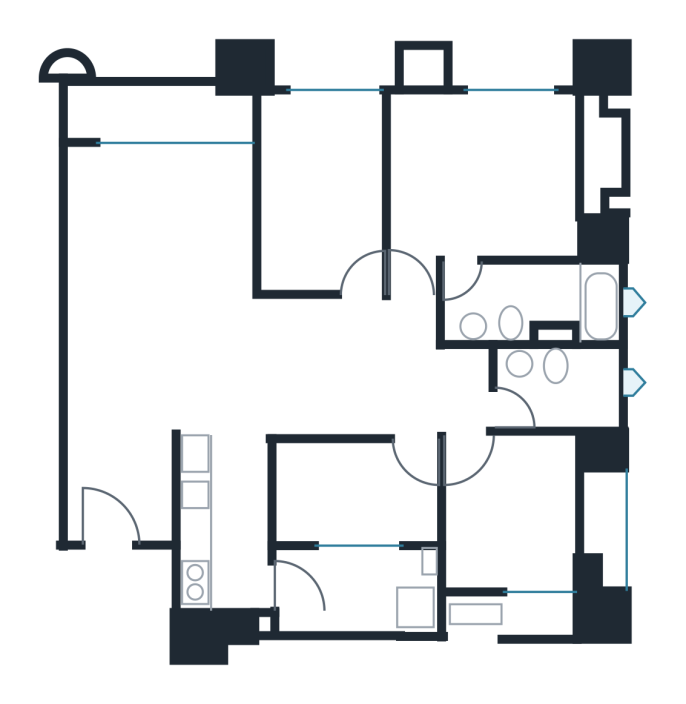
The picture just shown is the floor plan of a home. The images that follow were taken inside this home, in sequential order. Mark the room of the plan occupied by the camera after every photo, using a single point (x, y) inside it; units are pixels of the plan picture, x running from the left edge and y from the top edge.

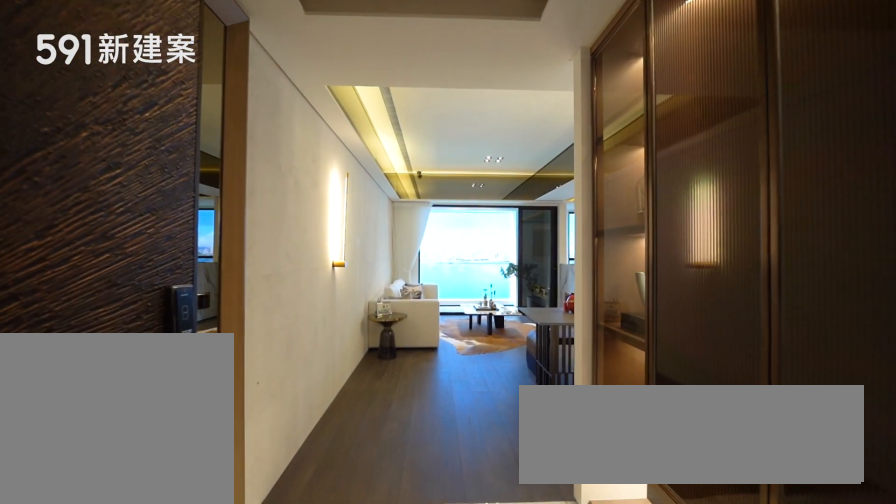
(121, 485)
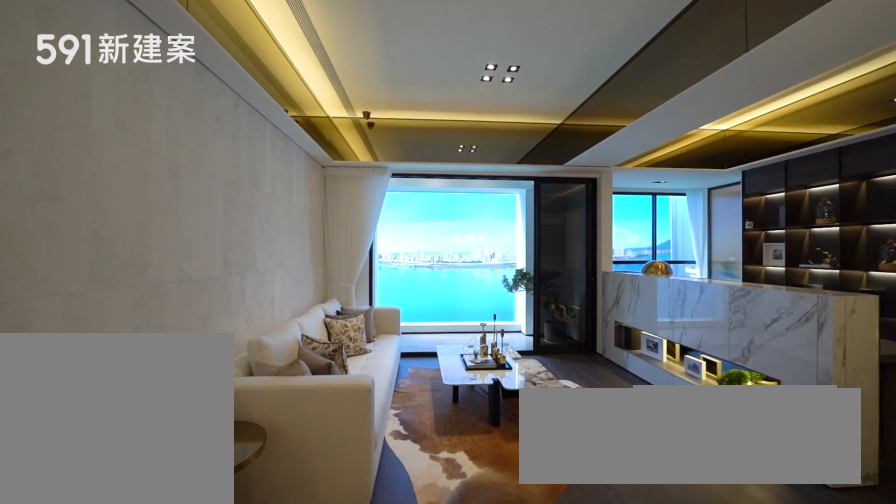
(159, 262)
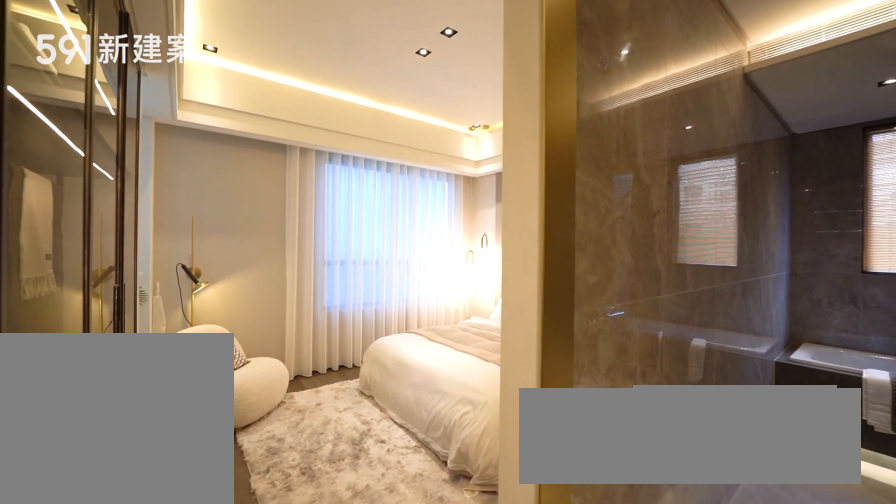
(486, 179)
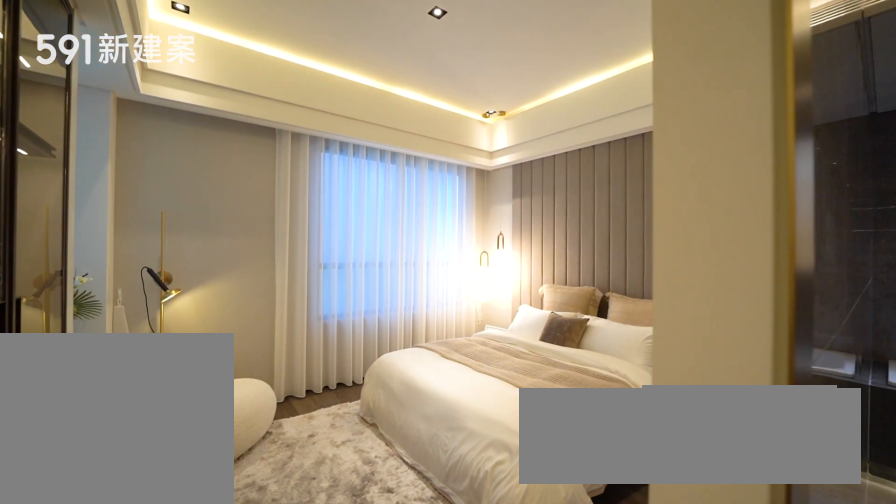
(486, 179)
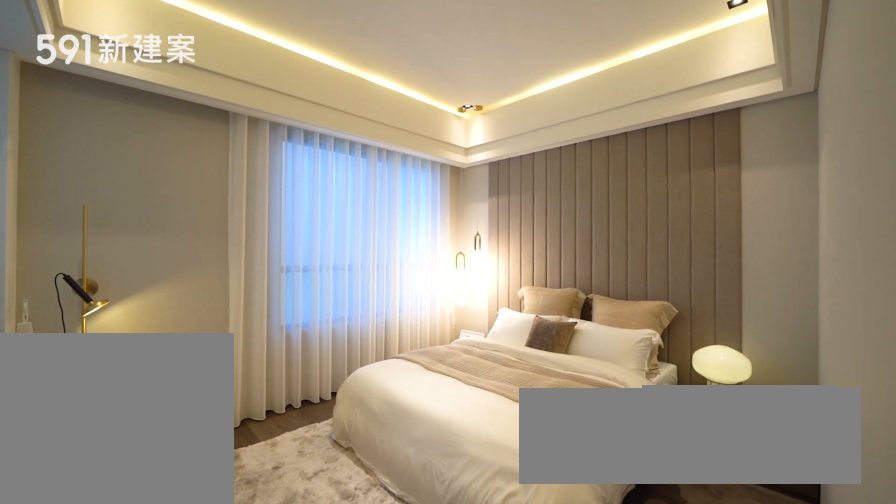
(486, 179)
